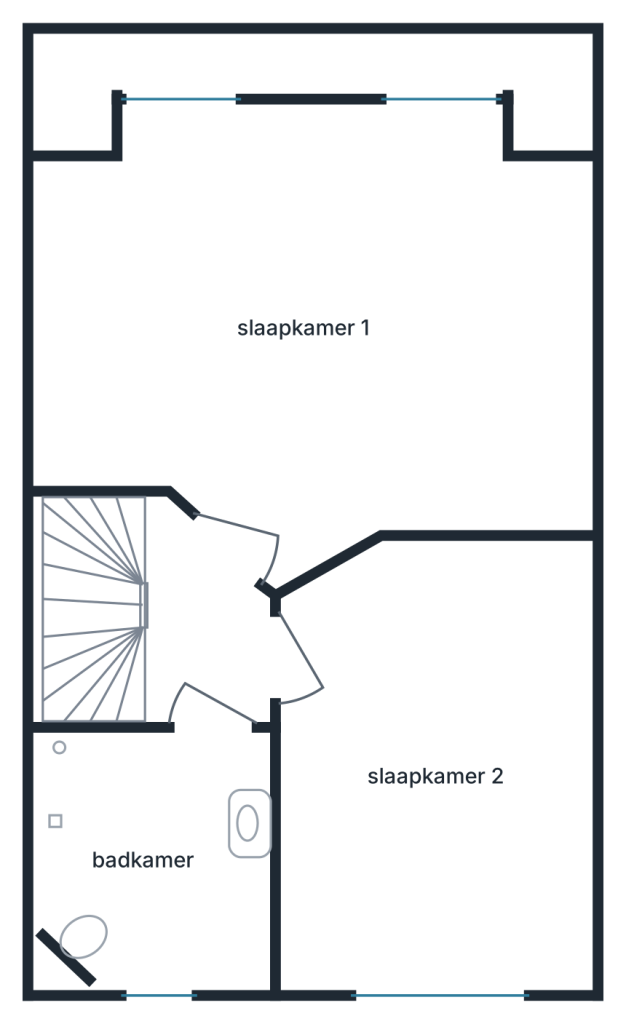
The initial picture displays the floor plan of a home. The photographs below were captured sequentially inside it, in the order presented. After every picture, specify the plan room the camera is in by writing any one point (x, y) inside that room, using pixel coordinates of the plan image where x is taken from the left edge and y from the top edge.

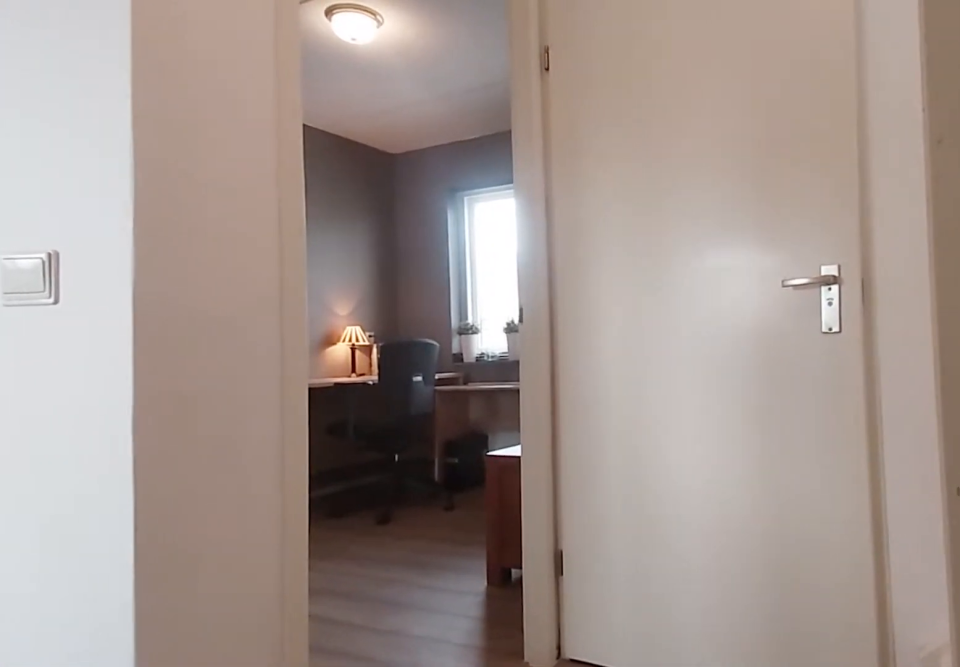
(201, 629)
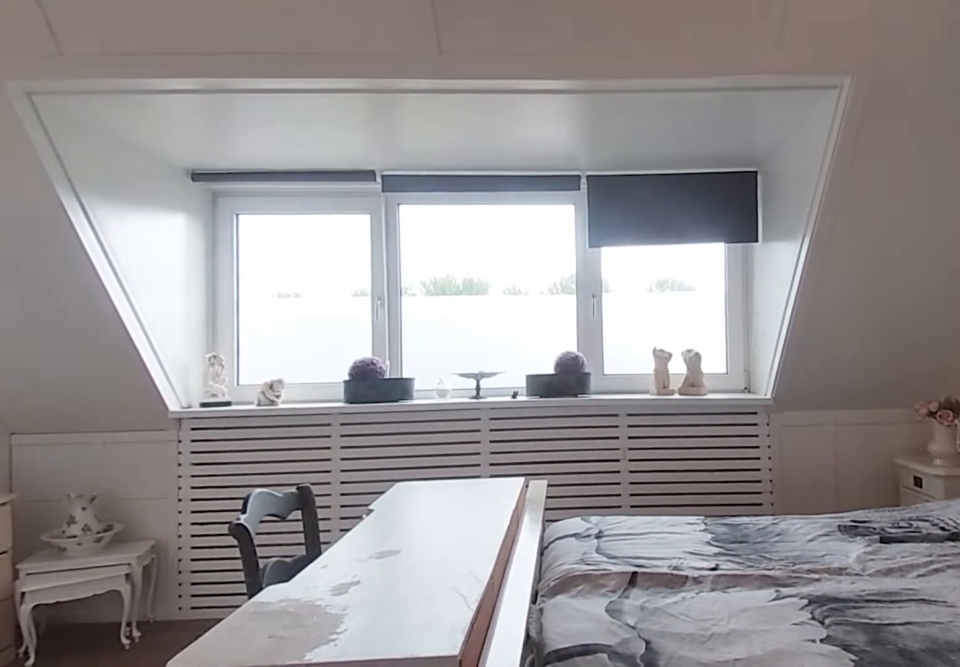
(319, 323)
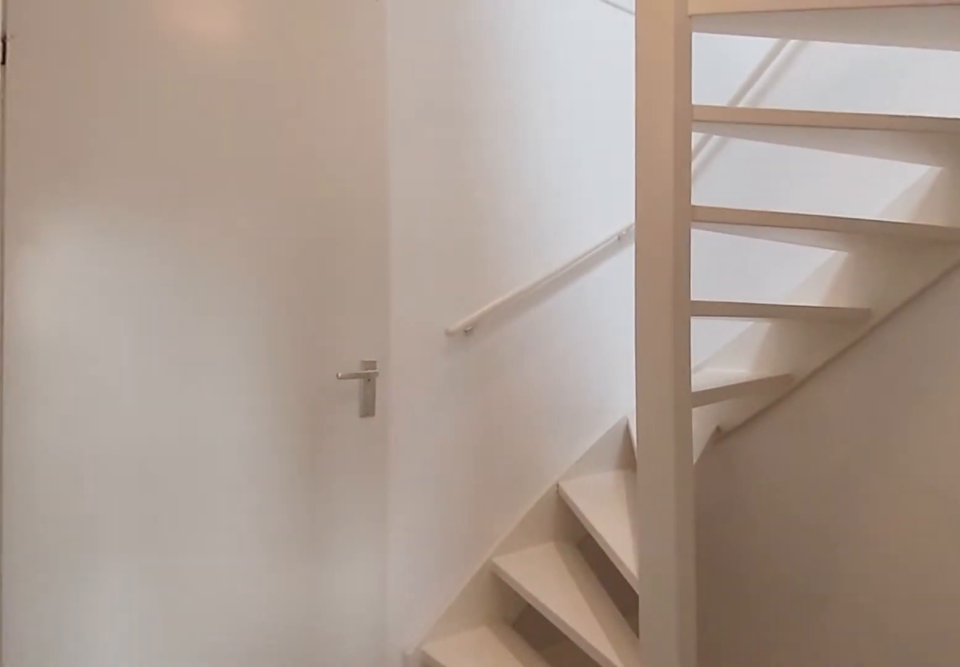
(201, 629)
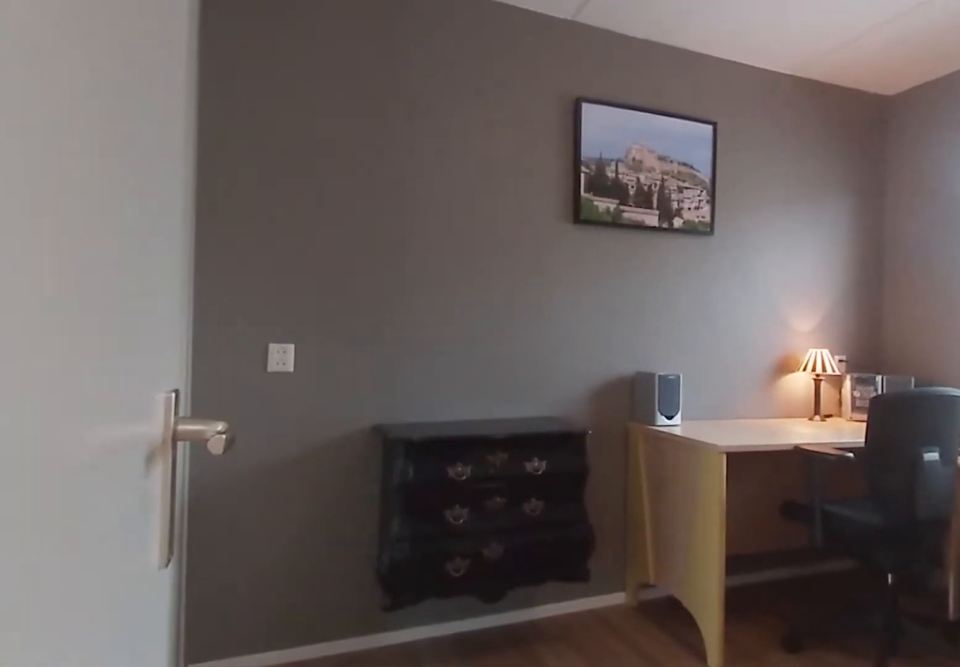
(437, 767)
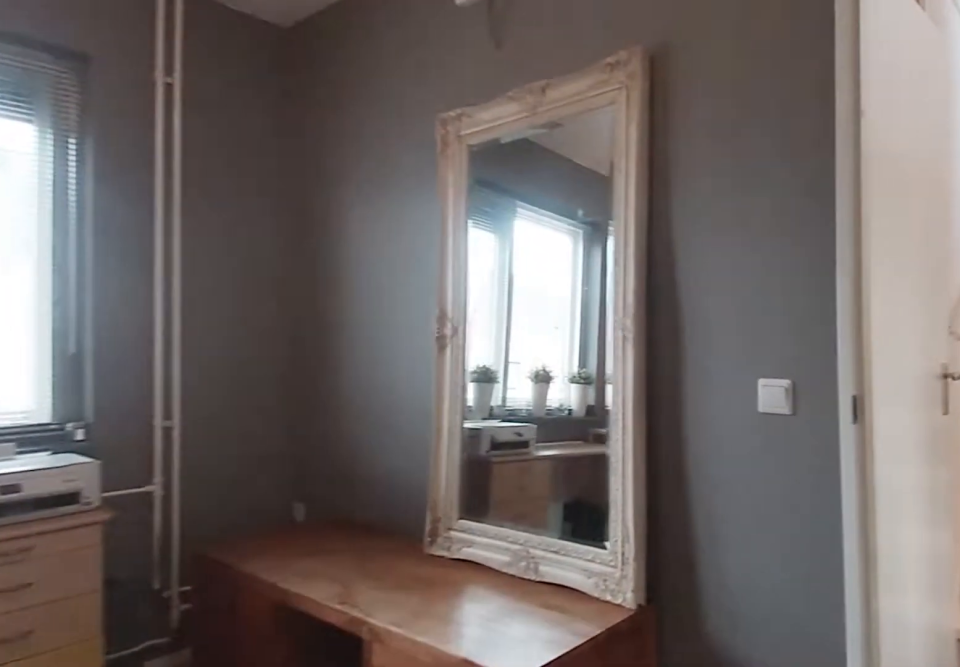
(437, 767)
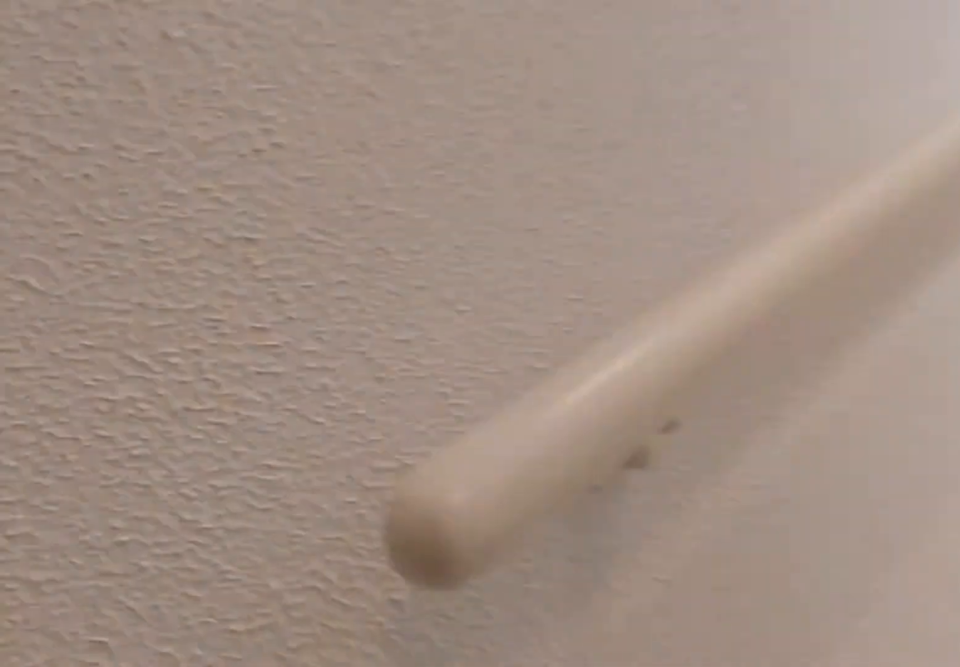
(201, 629)
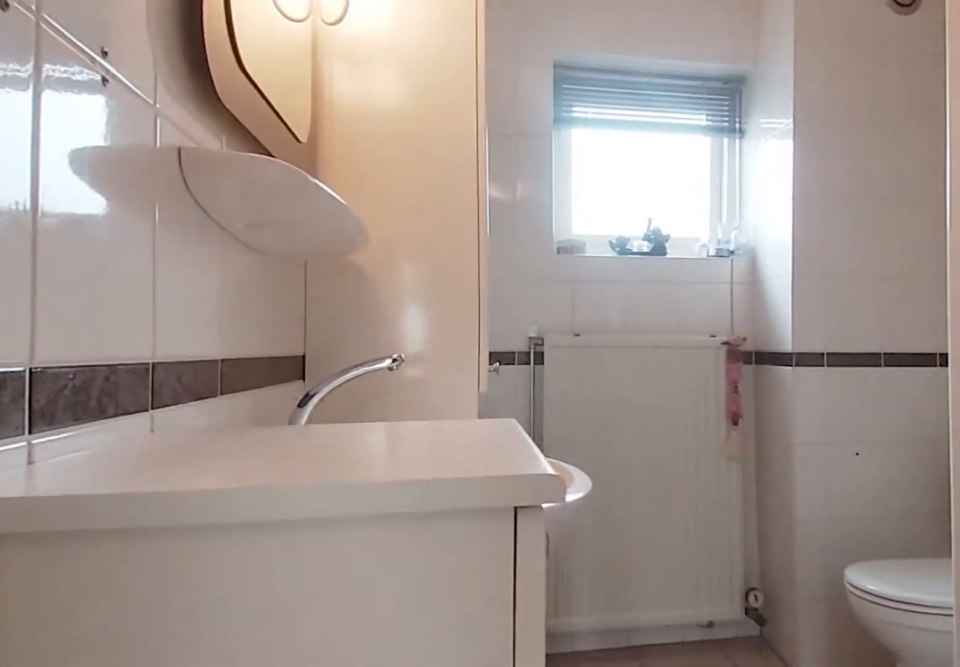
(156, 855)
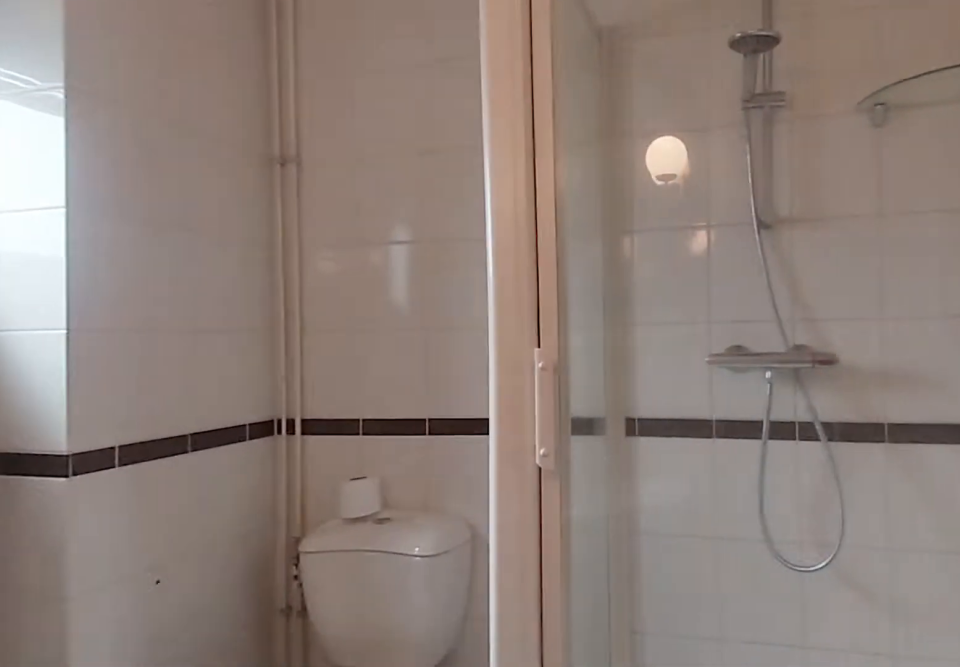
(156, 855)
